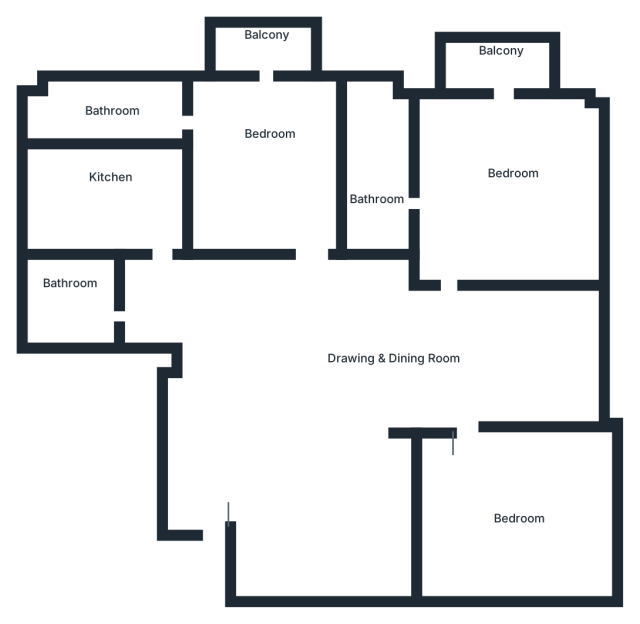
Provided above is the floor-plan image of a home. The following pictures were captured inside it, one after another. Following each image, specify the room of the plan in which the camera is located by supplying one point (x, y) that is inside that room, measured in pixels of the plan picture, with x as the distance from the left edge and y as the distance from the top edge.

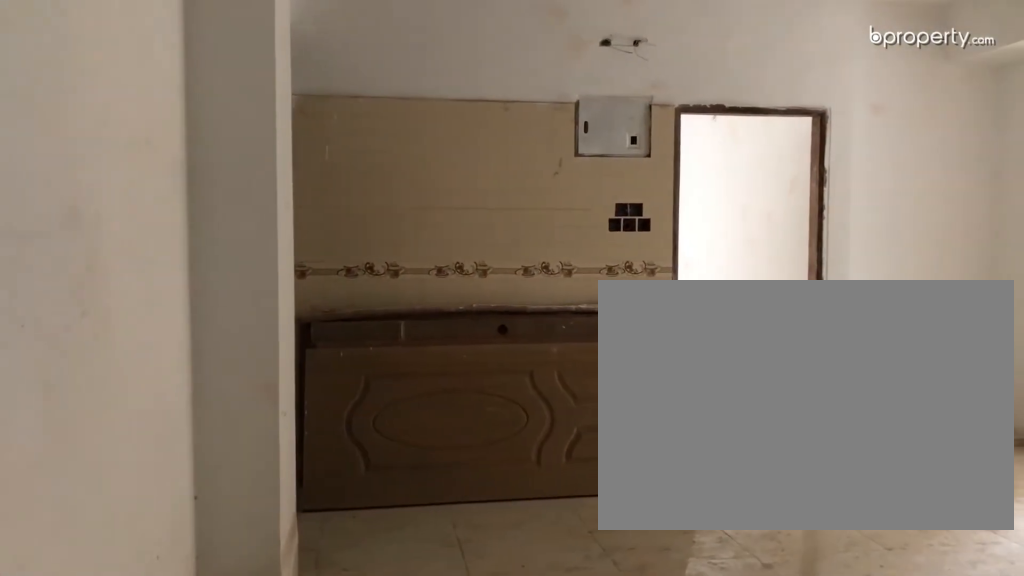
(299, 429)
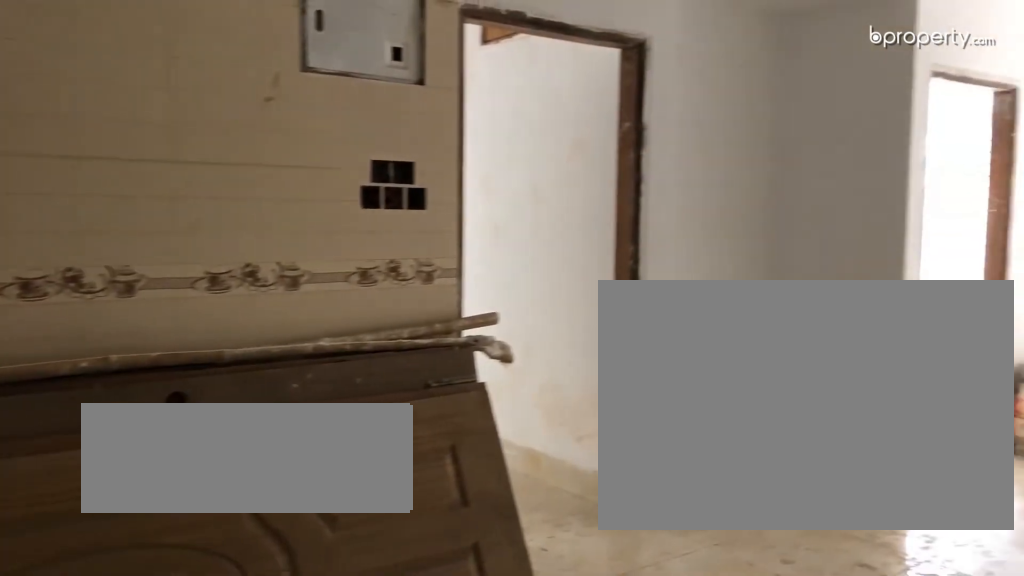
(299, 429)
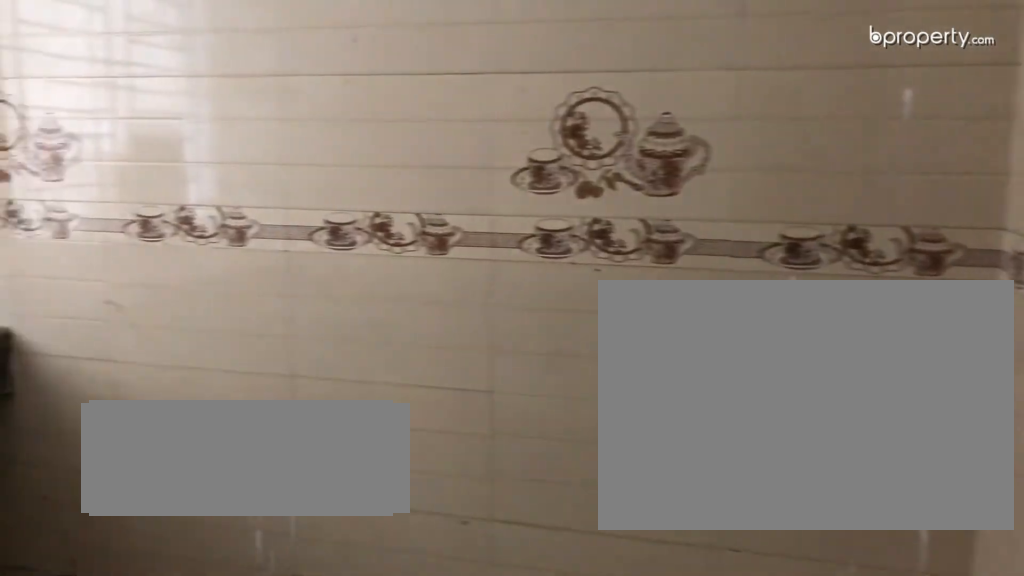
(116, 202)
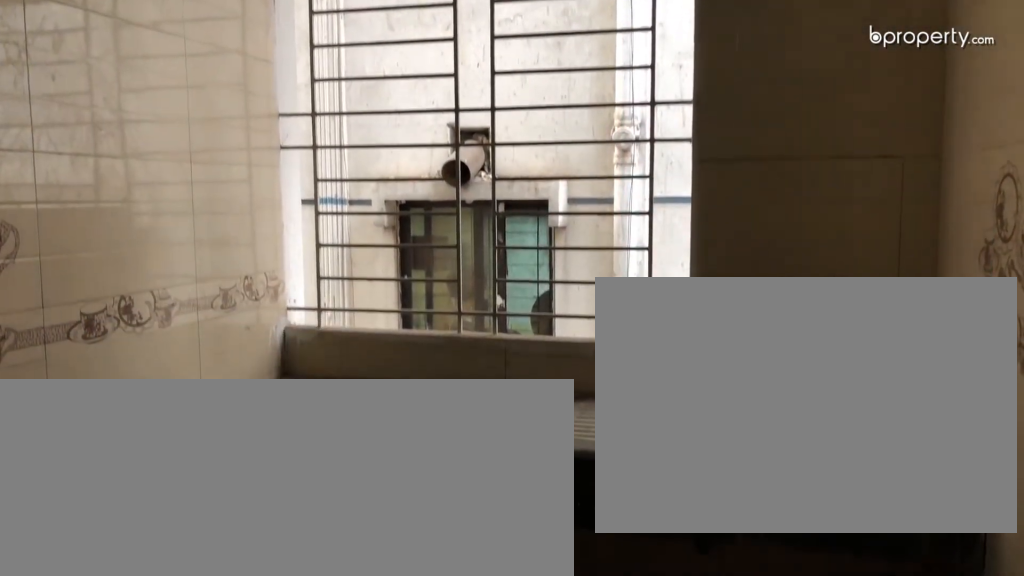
(120, 202)
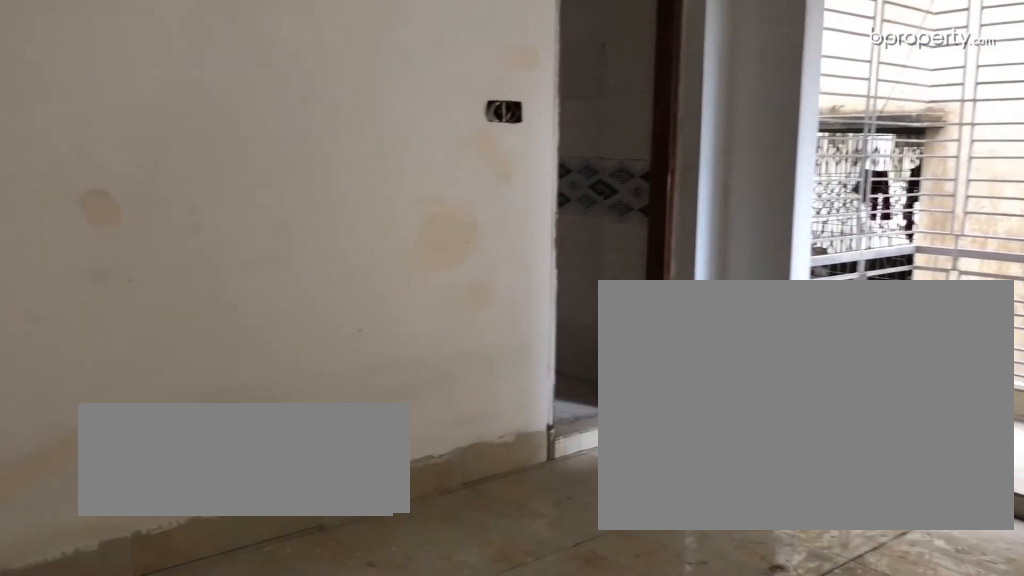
(273, 171)
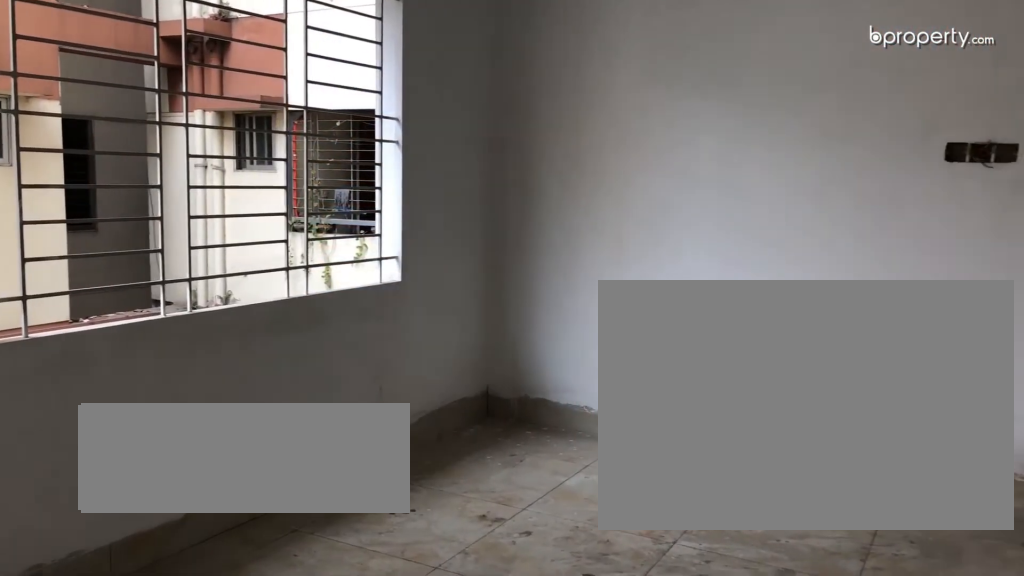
(505, 200)
